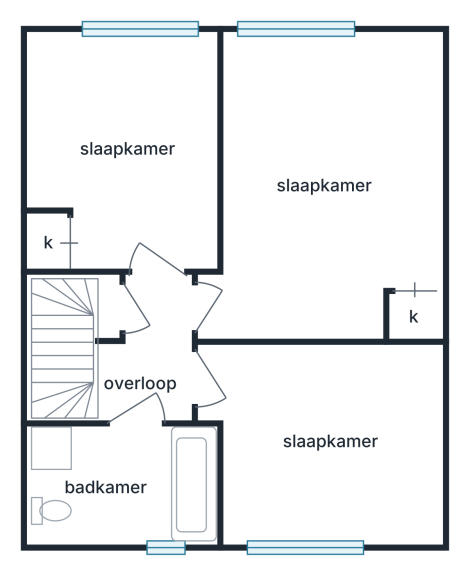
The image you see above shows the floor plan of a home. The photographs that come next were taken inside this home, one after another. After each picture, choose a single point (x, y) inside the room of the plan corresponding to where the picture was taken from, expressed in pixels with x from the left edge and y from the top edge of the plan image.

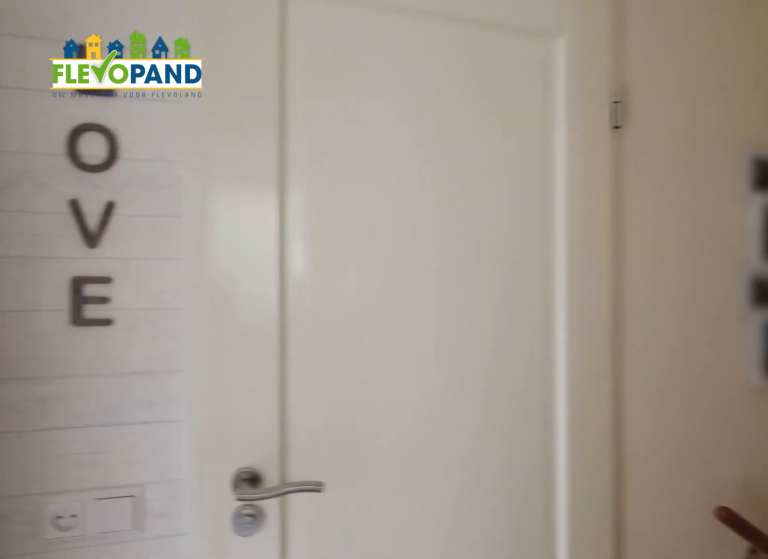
(151, 355)
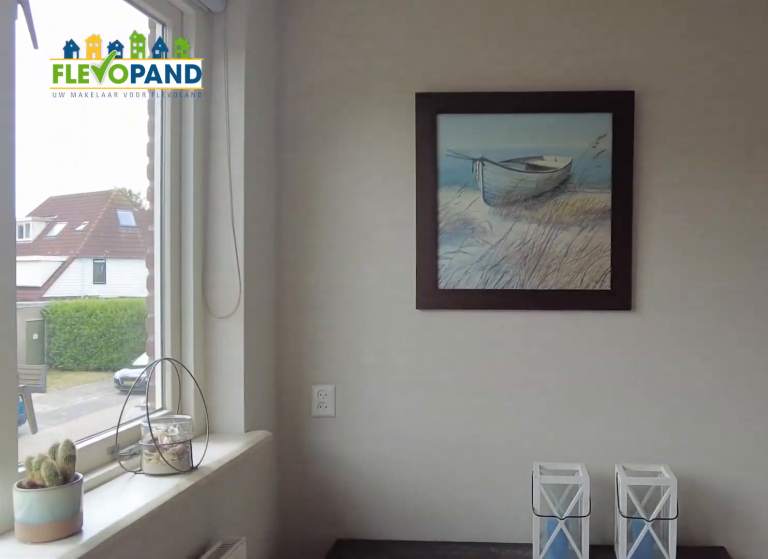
(326, 440)
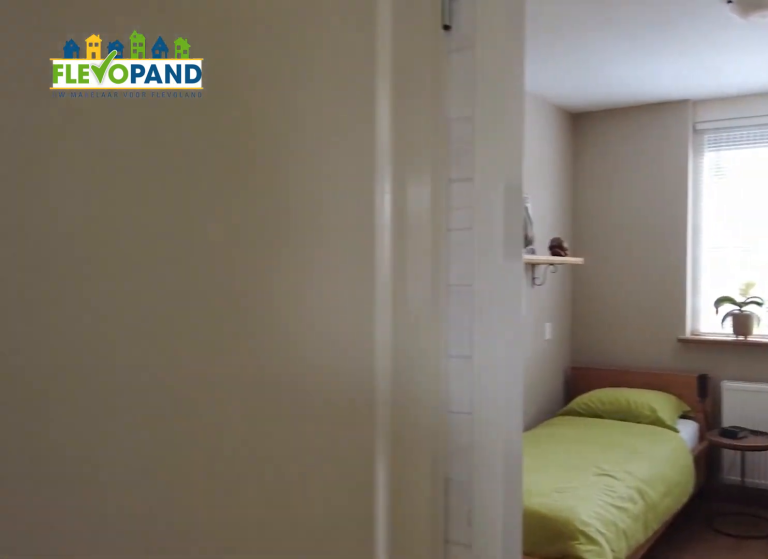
(150, 356)
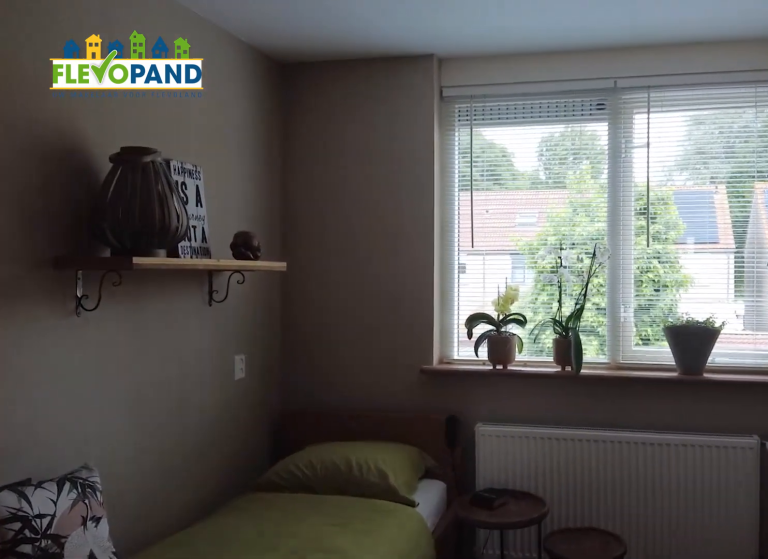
(122, 104)
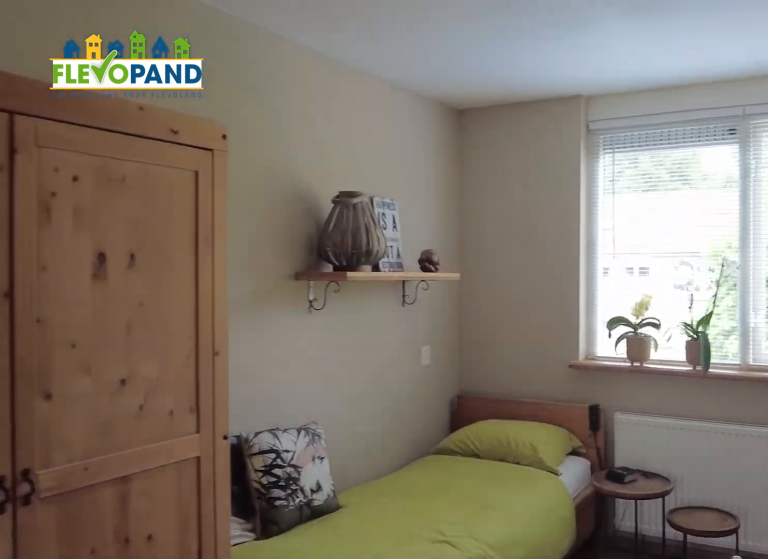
(122, 104)
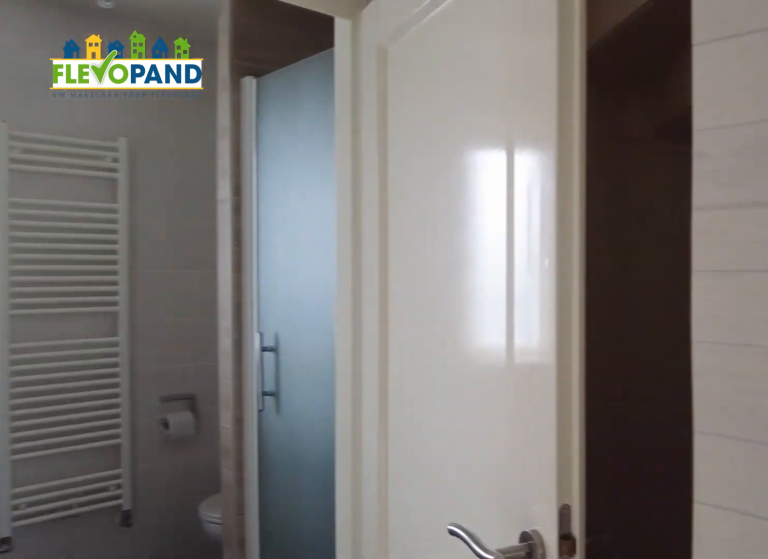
(150, 356)
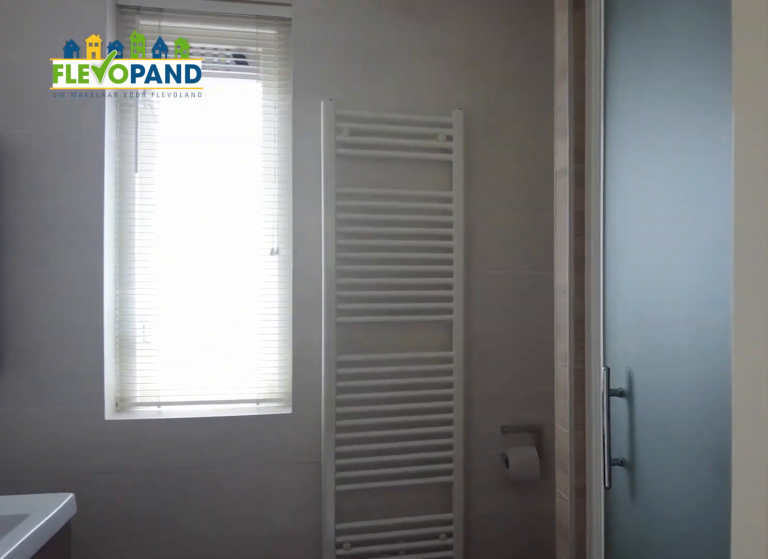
(192, 483)
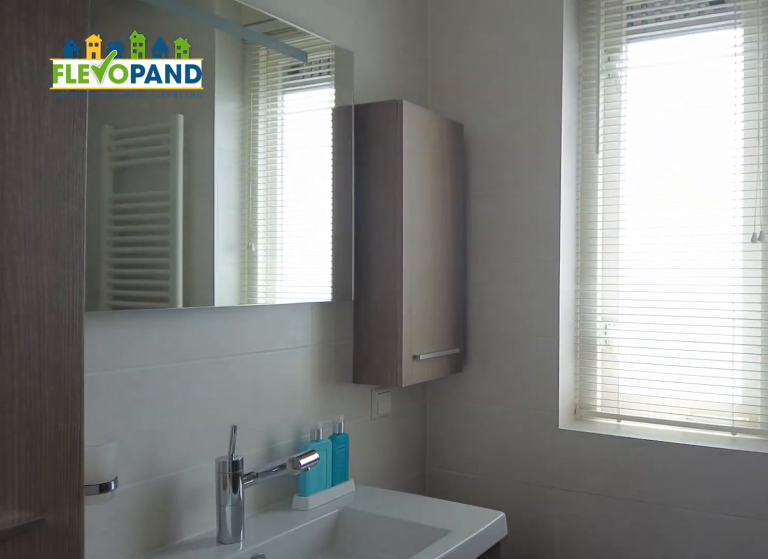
(192, 483)
